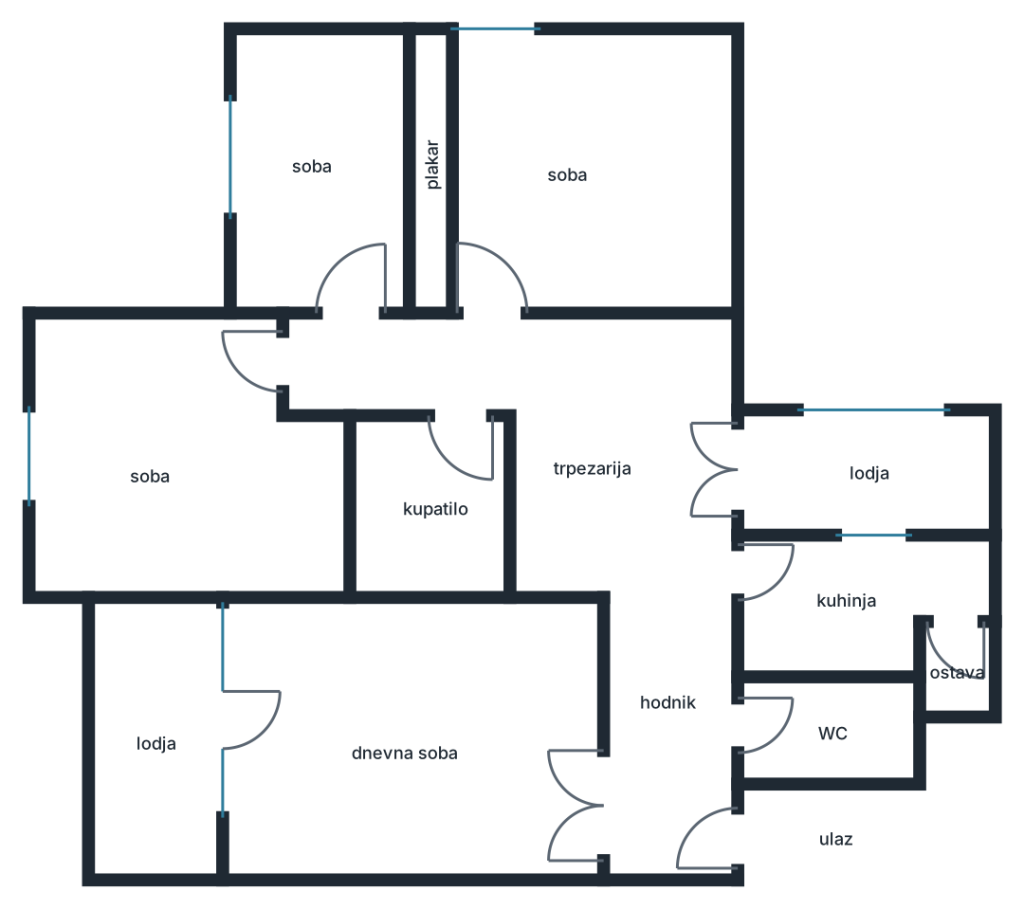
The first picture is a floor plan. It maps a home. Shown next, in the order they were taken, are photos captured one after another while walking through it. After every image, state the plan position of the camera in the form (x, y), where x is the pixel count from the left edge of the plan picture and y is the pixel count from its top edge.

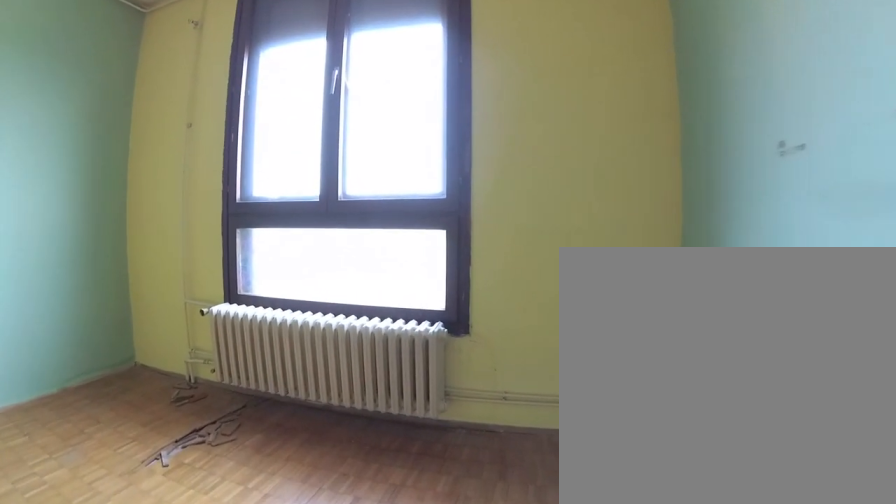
(158, 348)
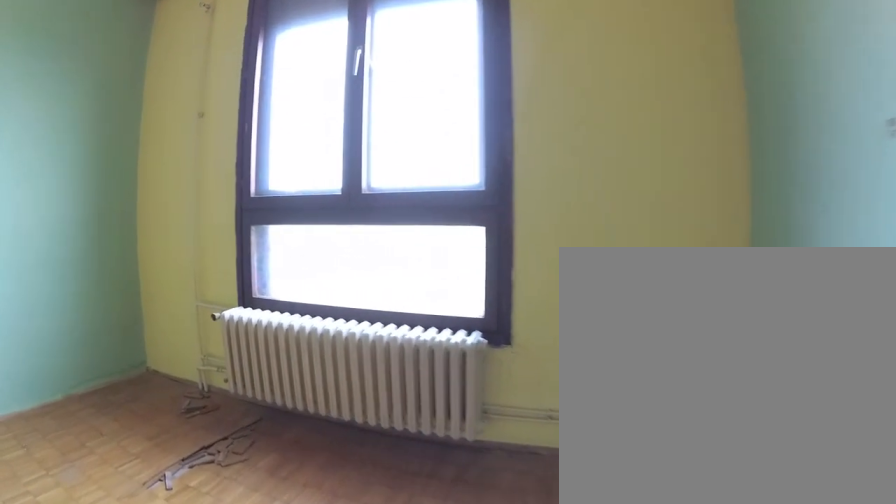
(137, 348)
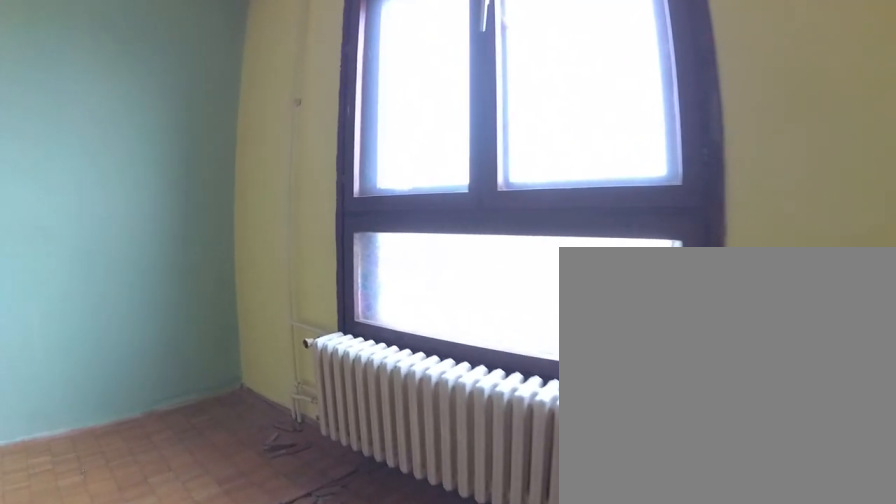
(95, 358)
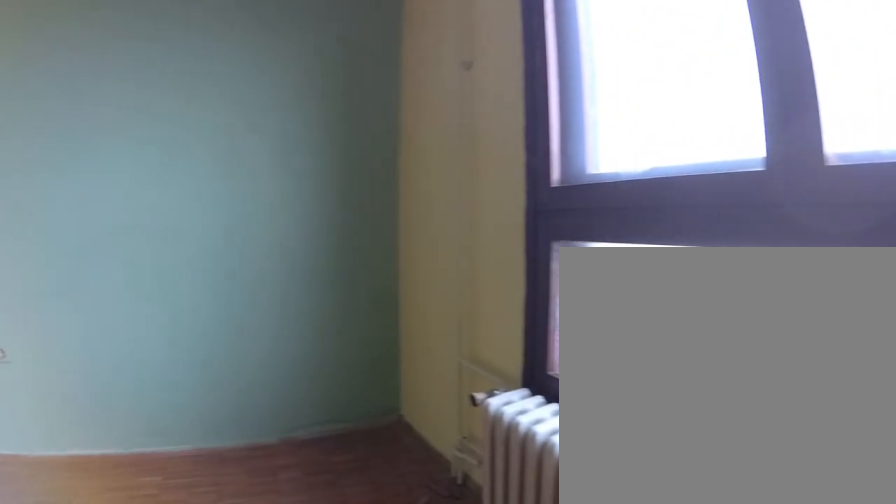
(81, 371)
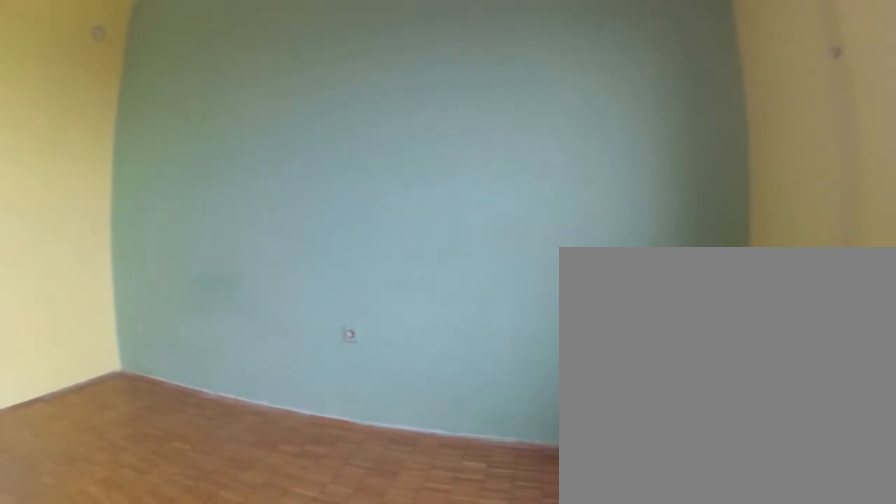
(72, 382)
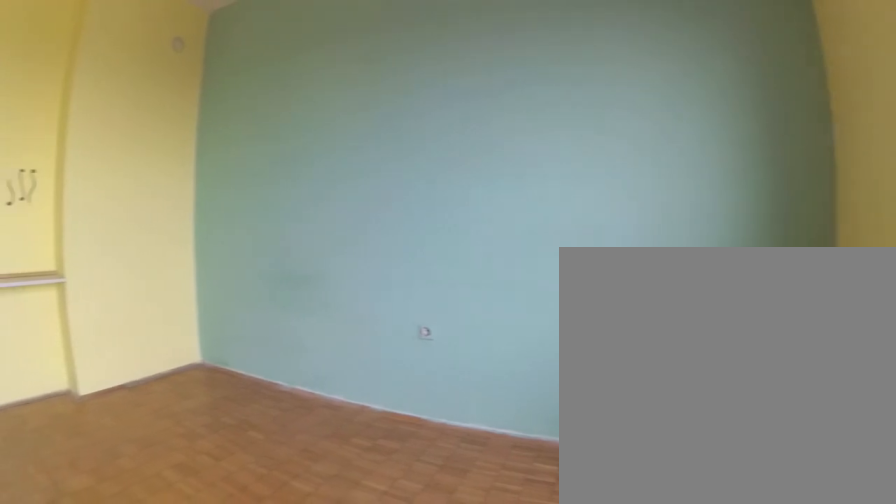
(70, 383)
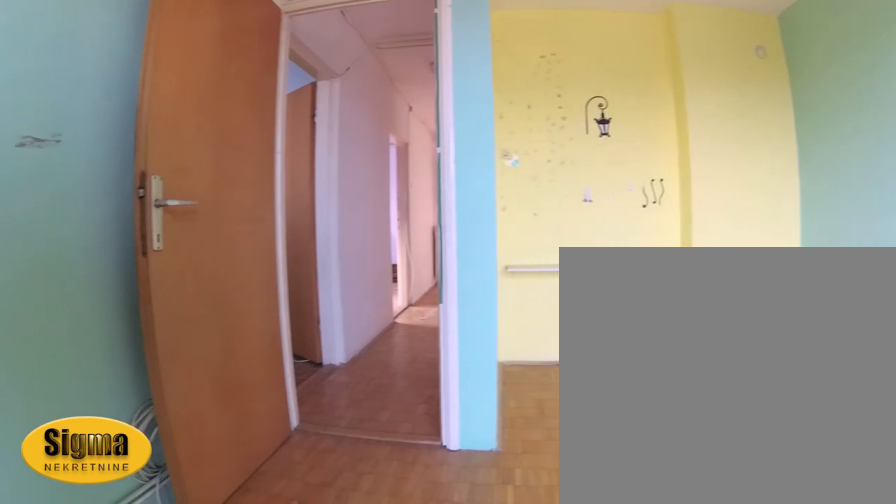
(65, 391)
